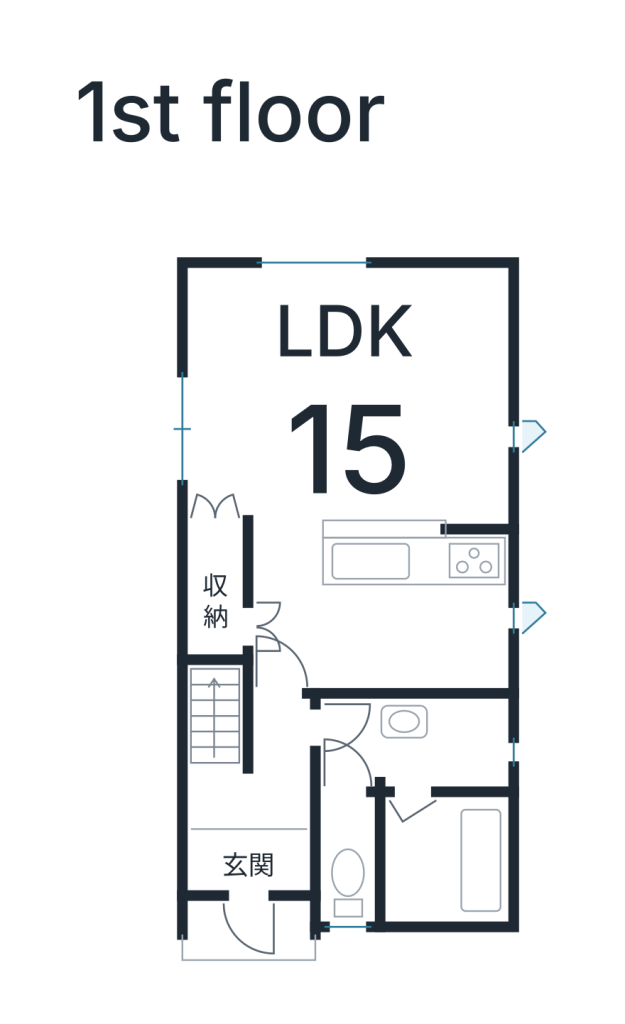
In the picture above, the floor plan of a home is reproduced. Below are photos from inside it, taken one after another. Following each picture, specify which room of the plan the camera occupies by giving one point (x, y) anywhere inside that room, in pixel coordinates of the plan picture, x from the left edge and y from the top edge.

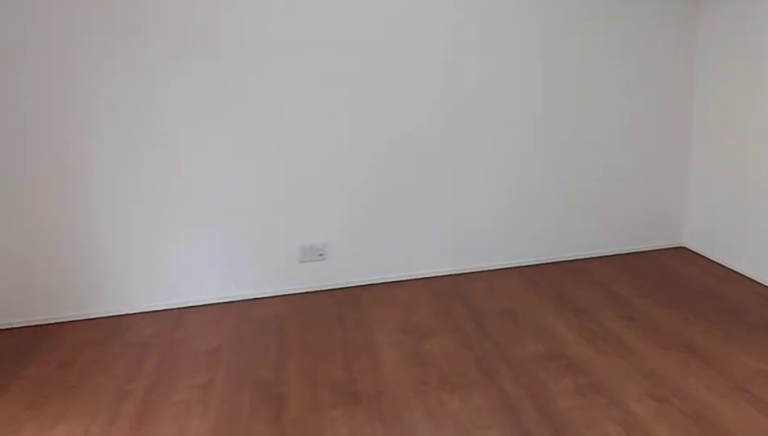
(350, 400)
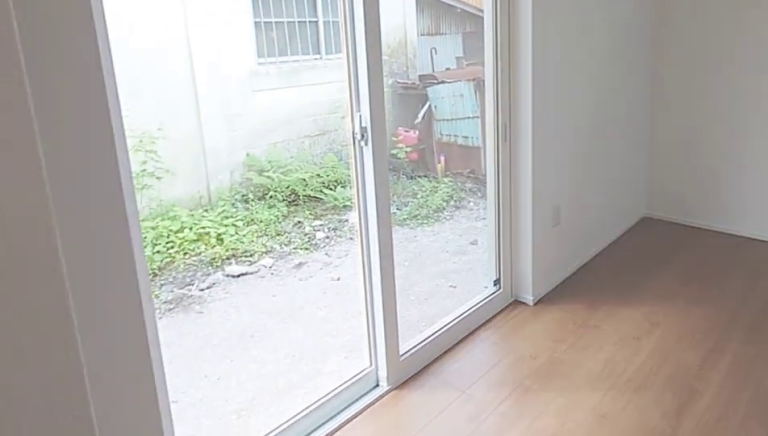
(350, 400)
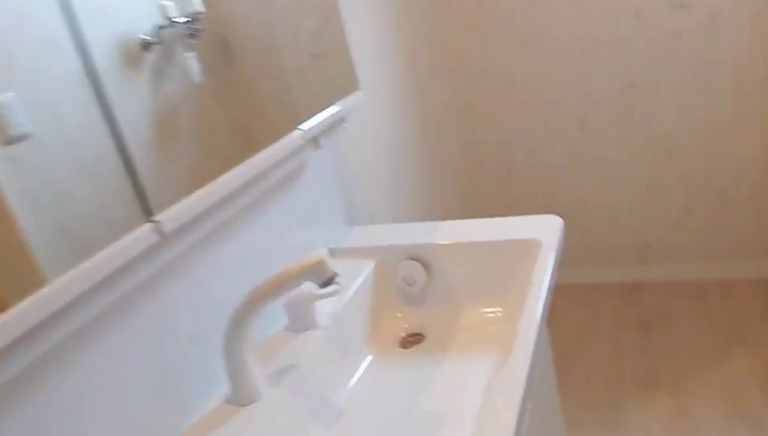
(407, 737)
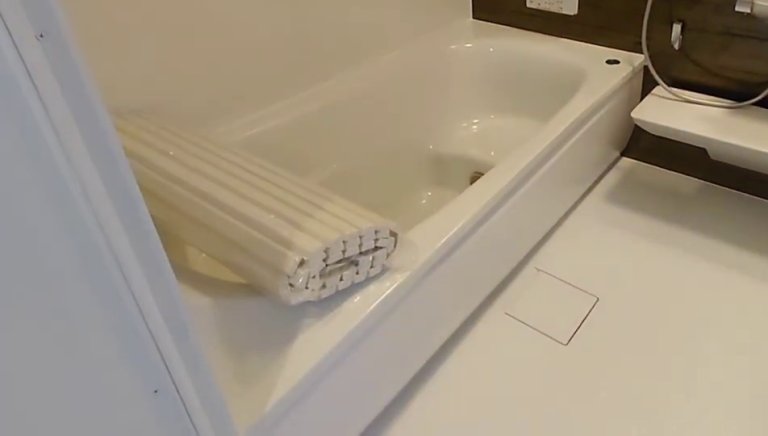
(436, 860)
